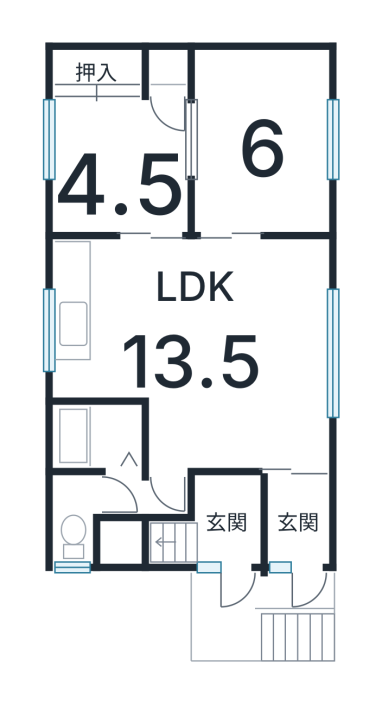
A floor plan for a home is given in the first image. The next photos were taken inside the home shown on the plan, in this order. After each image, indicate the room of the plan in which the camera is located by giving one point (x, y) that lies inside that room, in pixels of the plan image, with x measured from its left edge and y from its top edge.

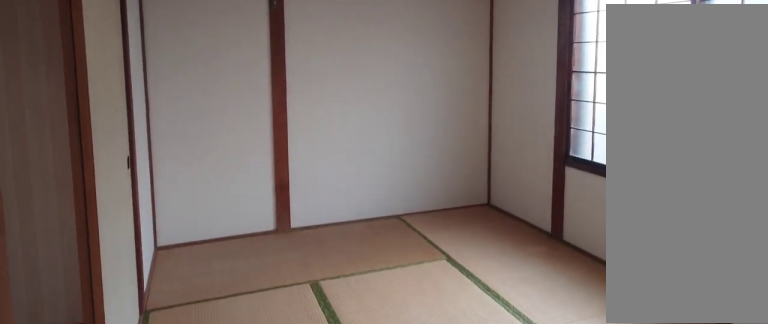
(257, 155)
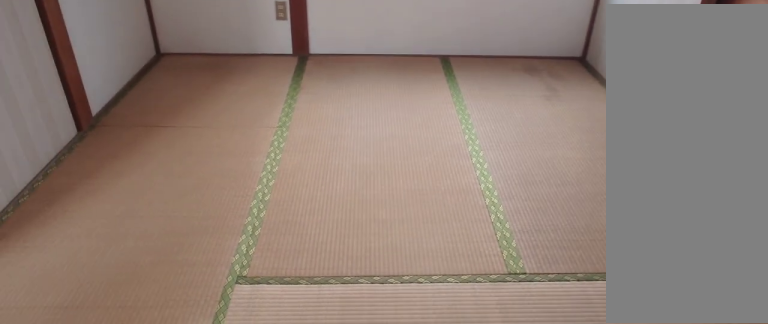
(116, 171)
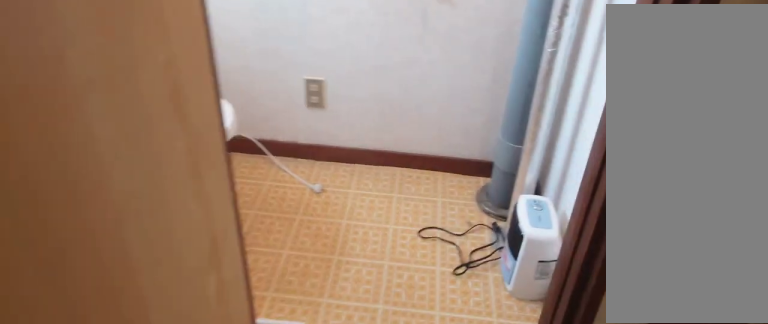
(74, 516)
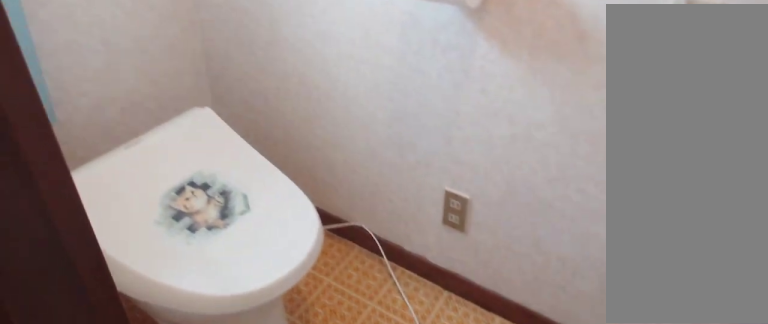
(74, 516)
